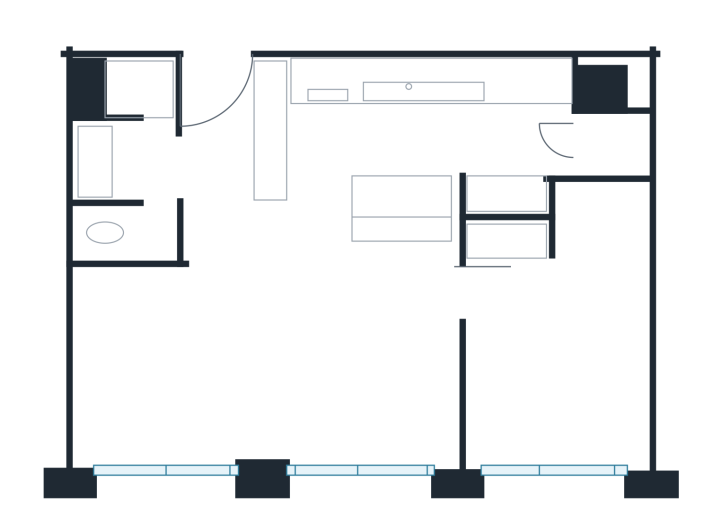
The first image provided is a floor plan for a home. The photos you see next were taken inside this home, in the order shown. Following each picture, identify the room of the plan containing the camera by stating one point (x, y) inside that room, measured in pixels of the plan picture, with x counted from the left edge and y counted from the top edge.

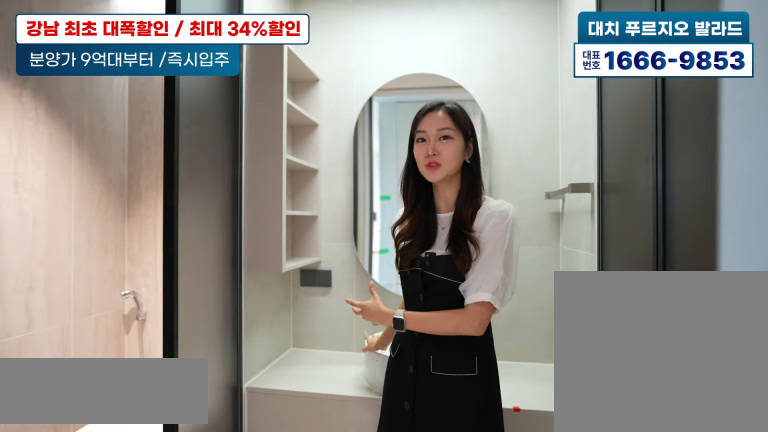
(139, 147)
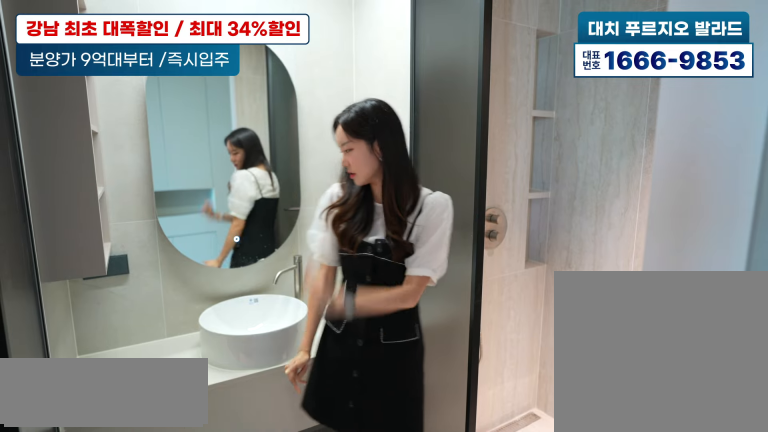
(140, 148)
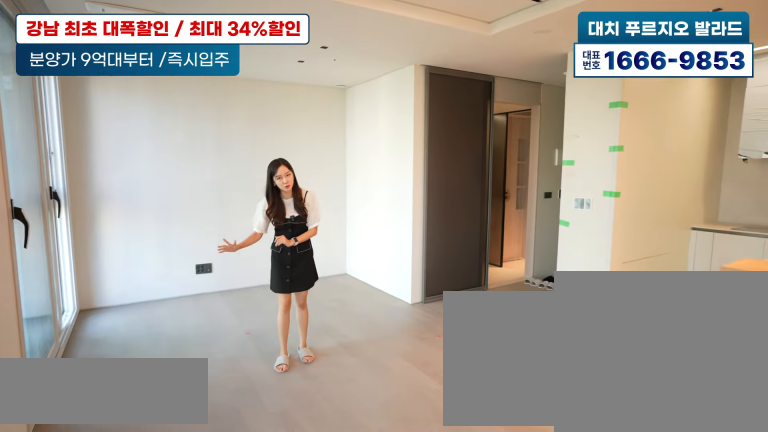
(238, 339)
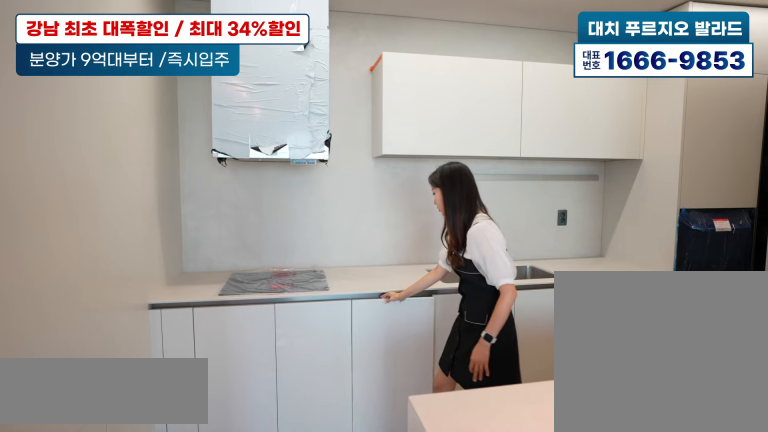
(447, 129)
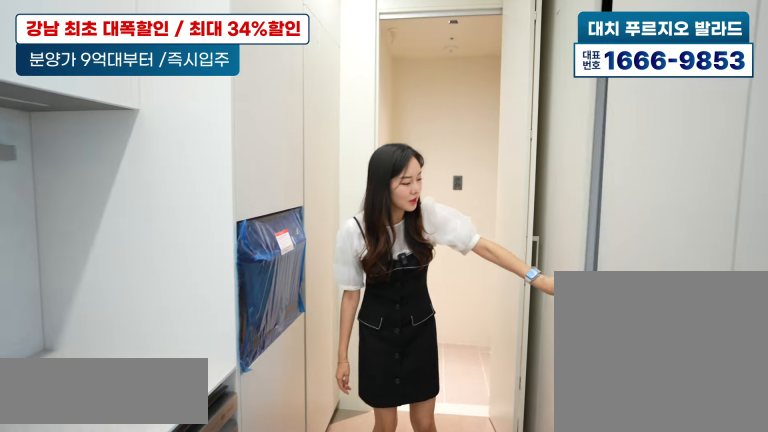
(447, 129)
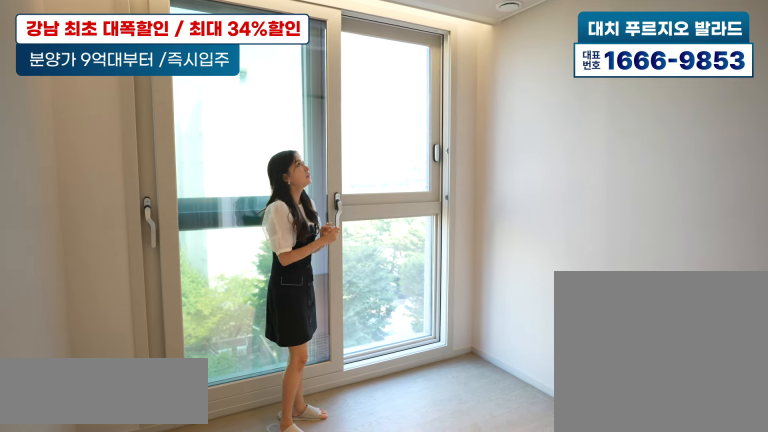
(550, 355)
